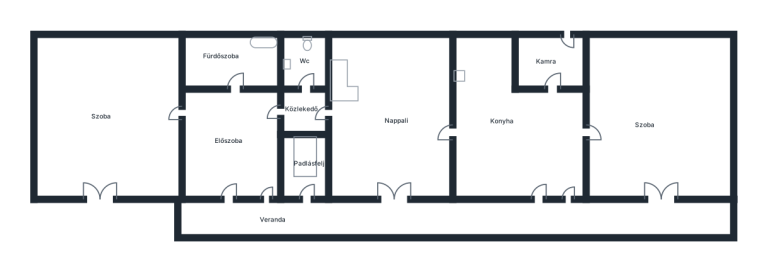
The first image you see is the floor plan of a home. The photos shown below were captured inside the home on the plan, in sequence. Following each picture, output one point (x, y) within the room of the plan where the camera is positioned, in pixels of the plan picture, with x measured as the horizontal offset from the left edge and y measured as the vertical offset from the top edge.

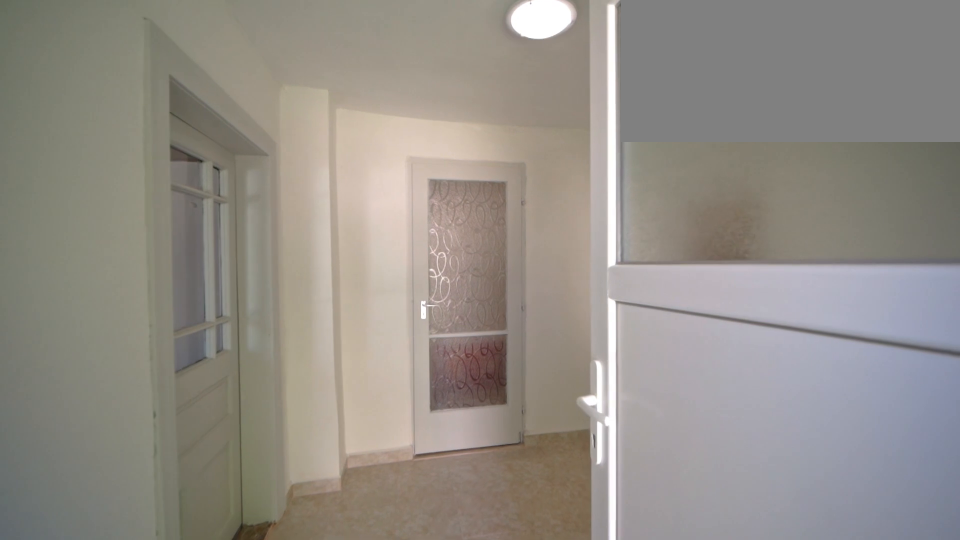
(233, 150)
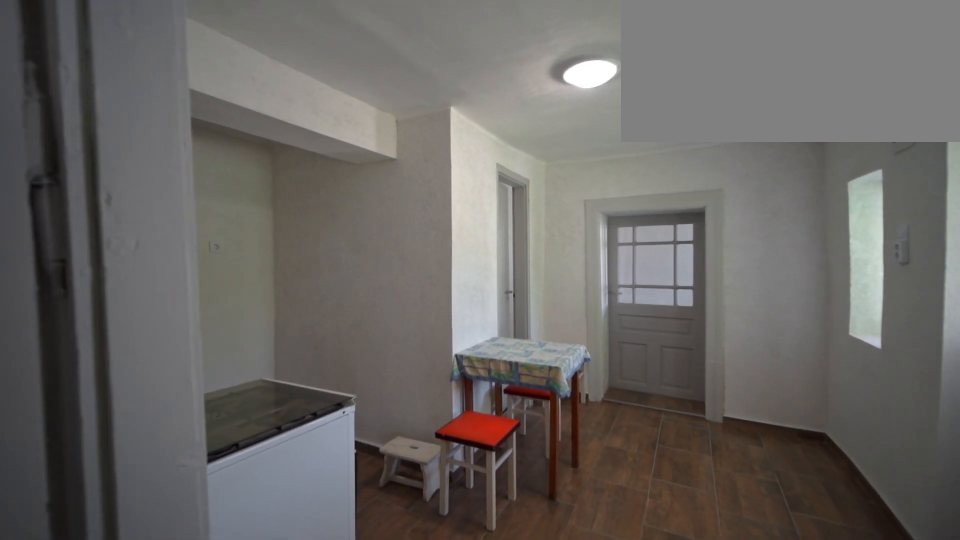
(517, 121)
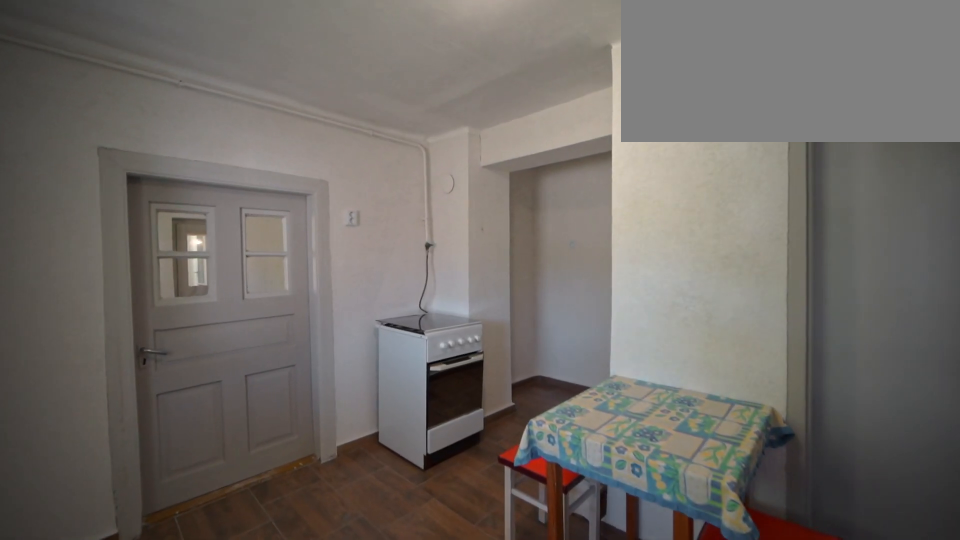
(517, 120)
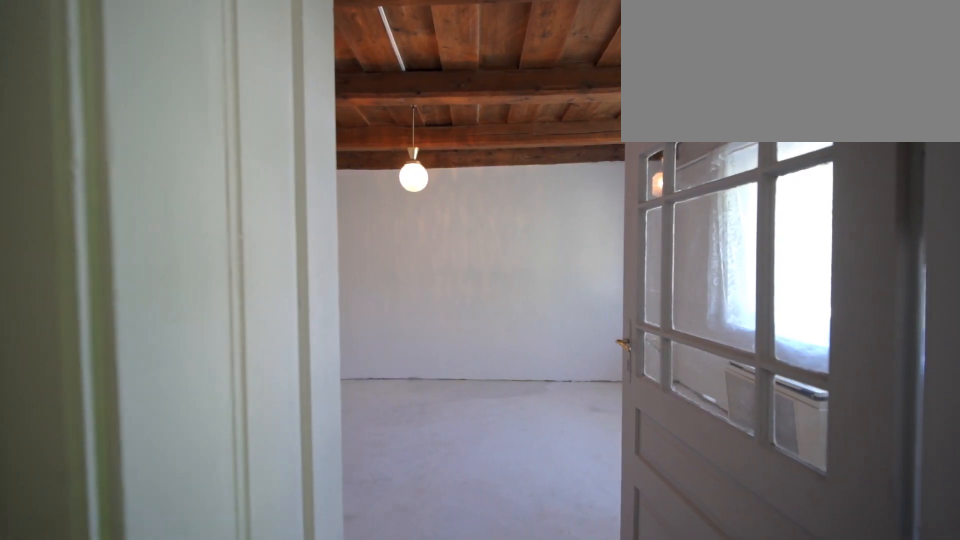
(664, 119)
